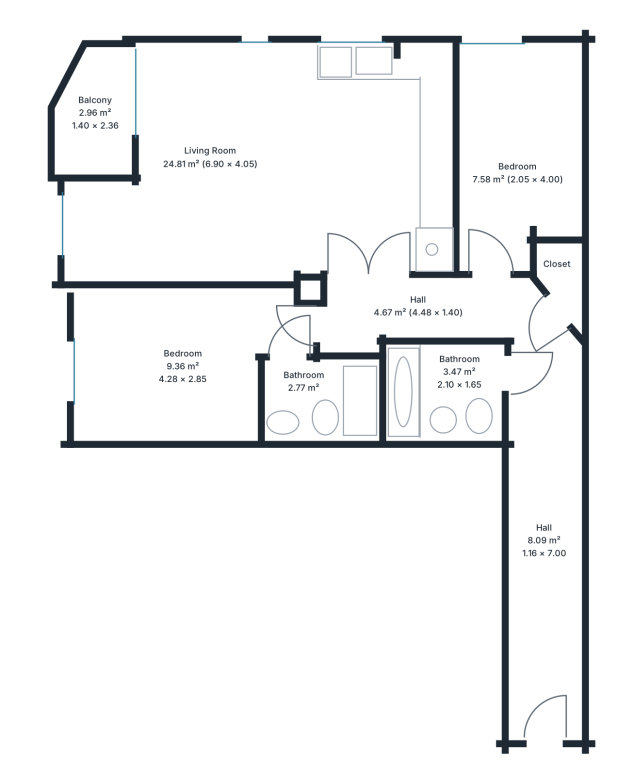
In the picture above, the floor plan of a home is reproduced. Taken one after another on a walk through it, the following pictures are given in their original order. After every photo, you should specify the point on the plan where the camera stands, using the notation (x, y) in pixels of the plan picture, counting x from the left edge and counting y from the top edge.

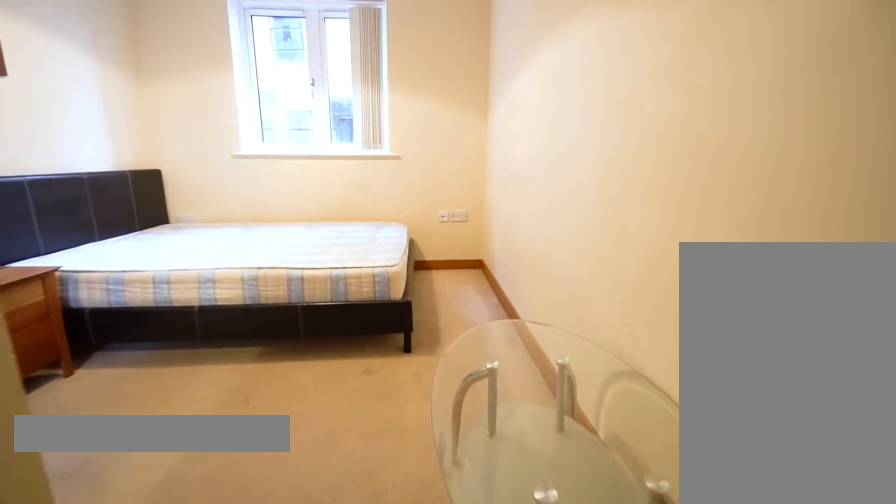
(214, 336)
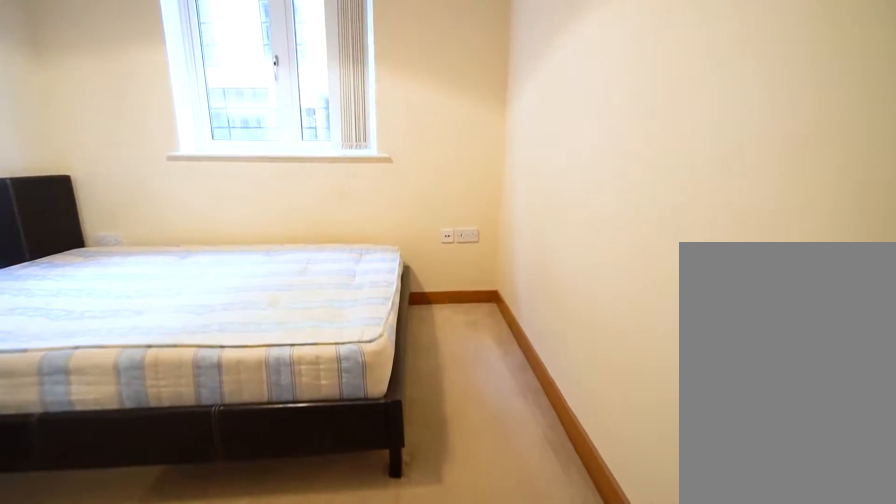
(181, 334)
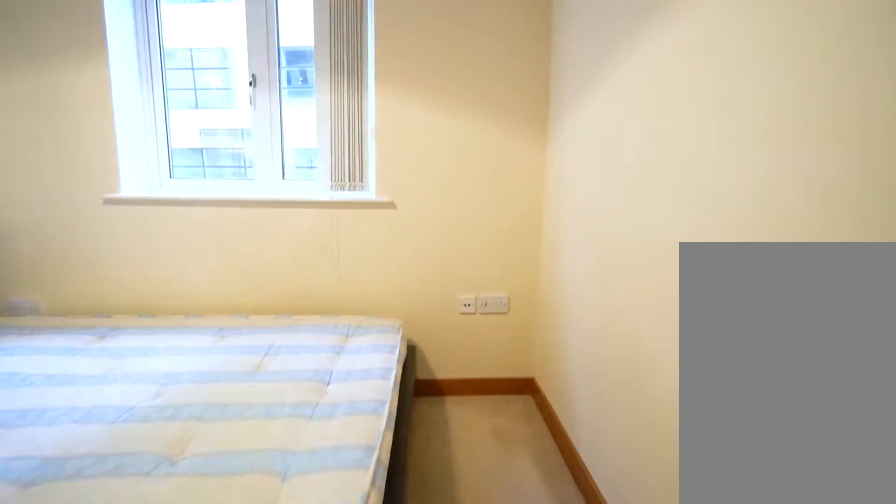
(172, 335)
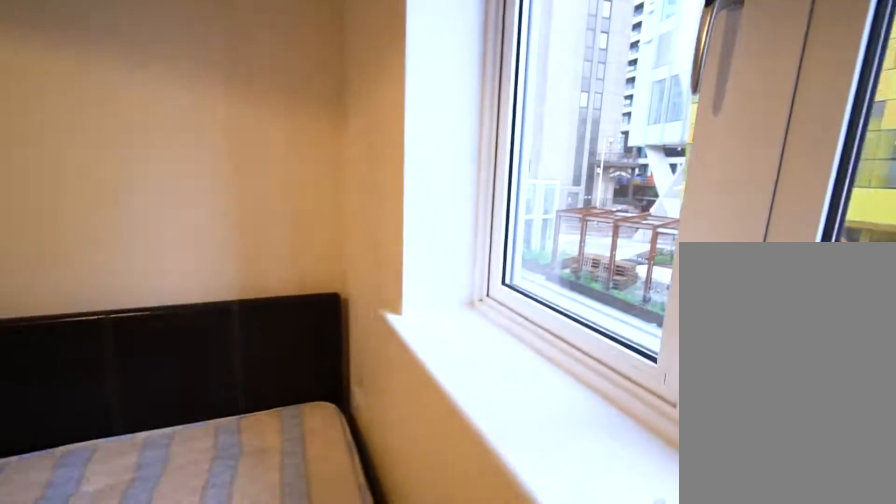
(102, 326)
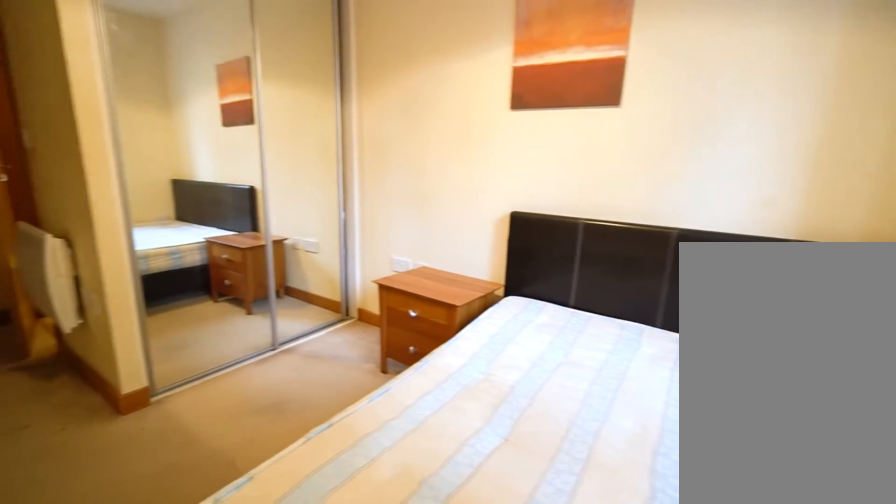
(110, 315)
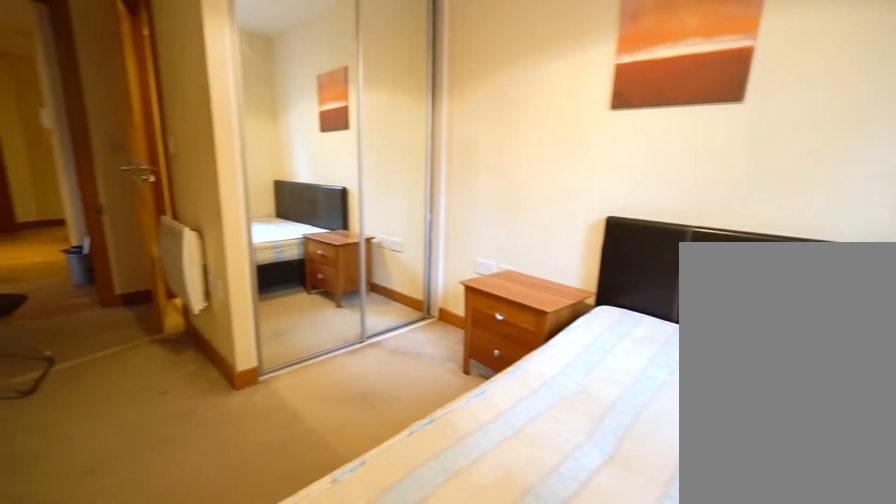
(110, 315)
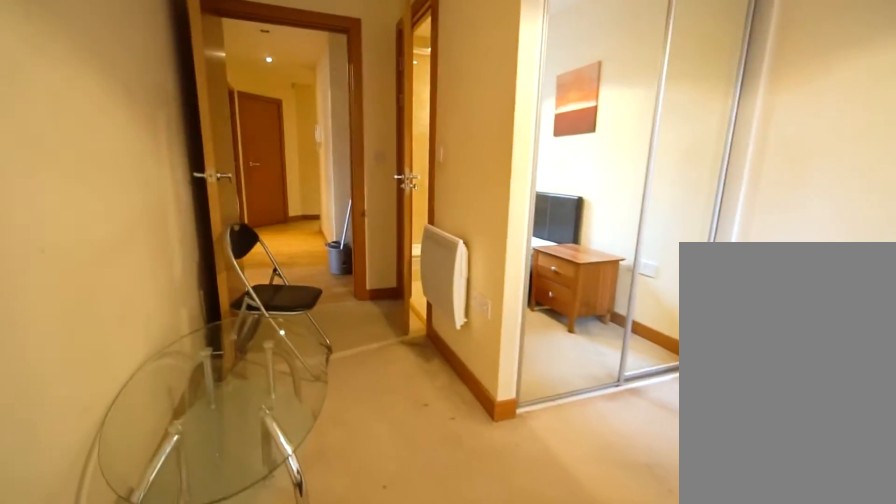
(117, 315)
